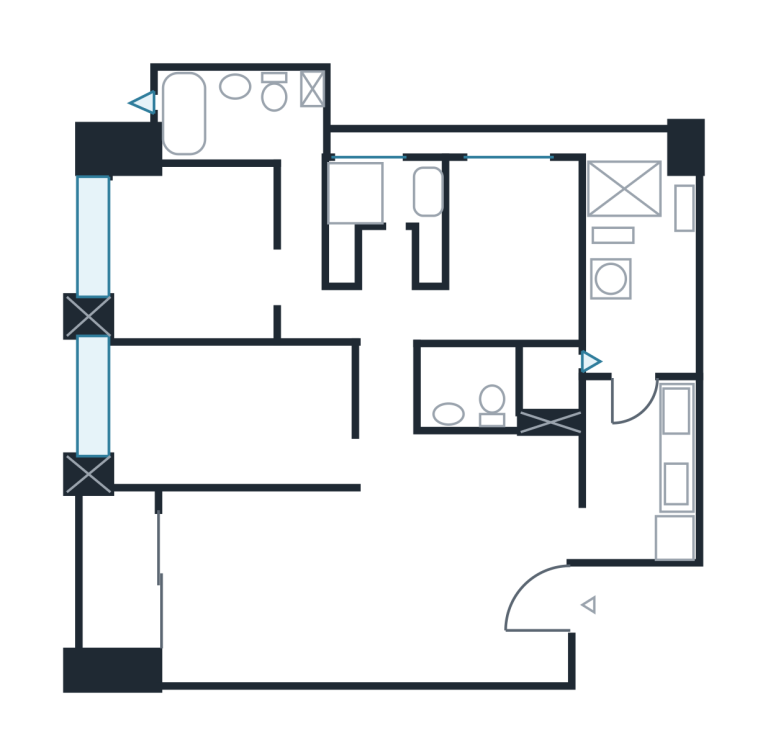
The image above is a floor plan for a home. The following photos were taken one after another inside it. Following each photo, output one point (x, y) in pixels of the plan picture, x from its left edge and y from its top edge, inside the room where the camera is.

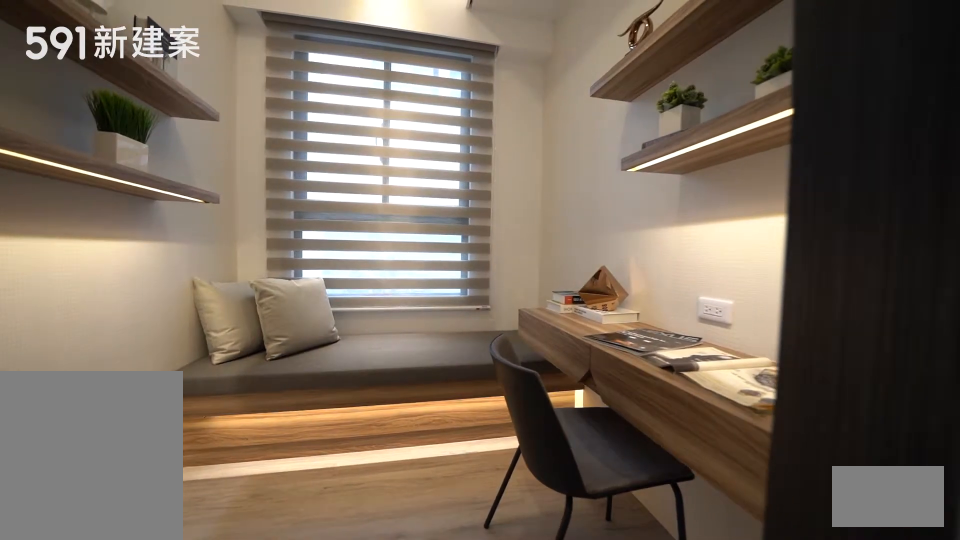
(384, 221)
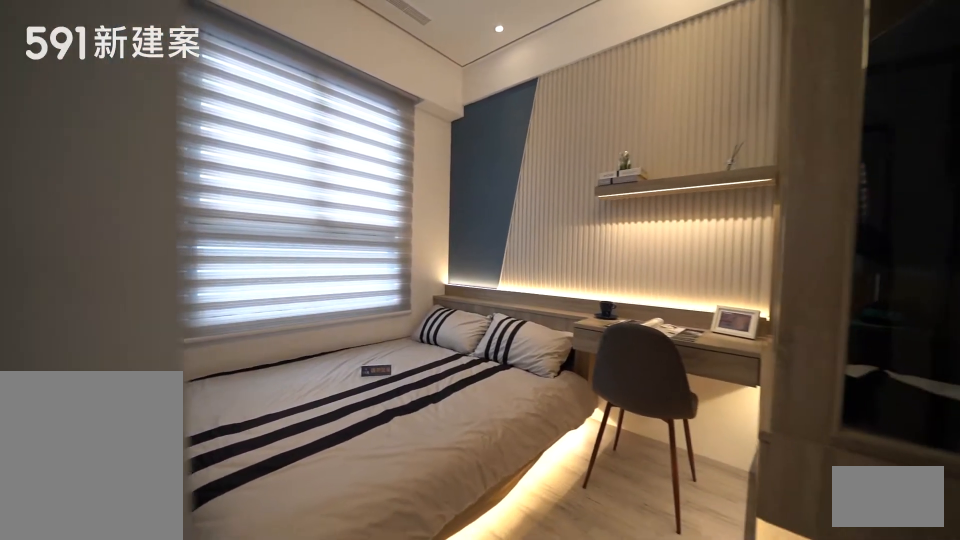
(511, 253)
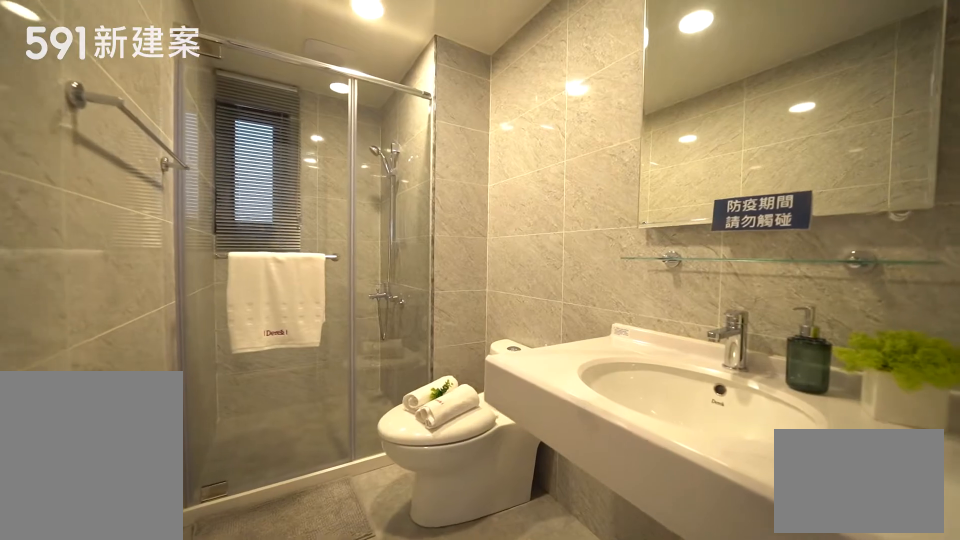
(502, 389)
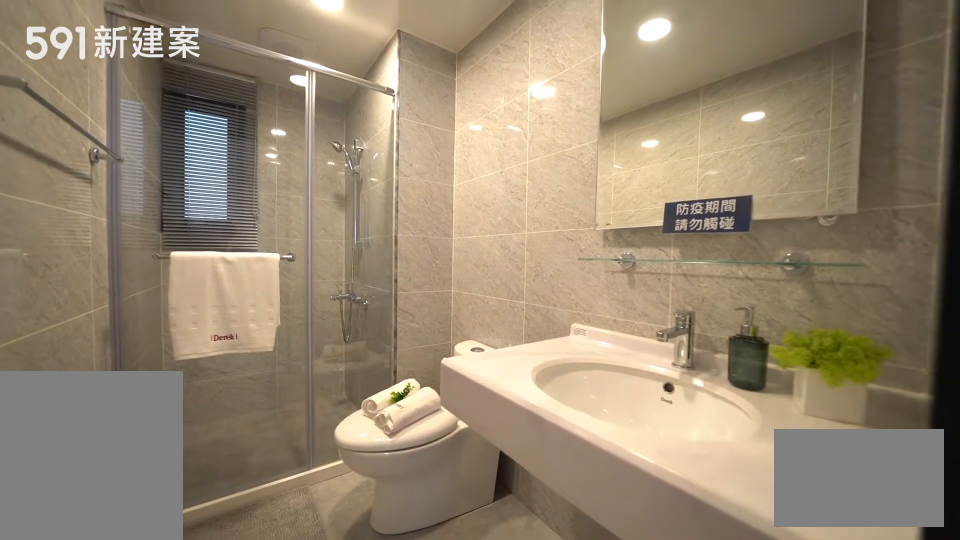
(502, 389)
